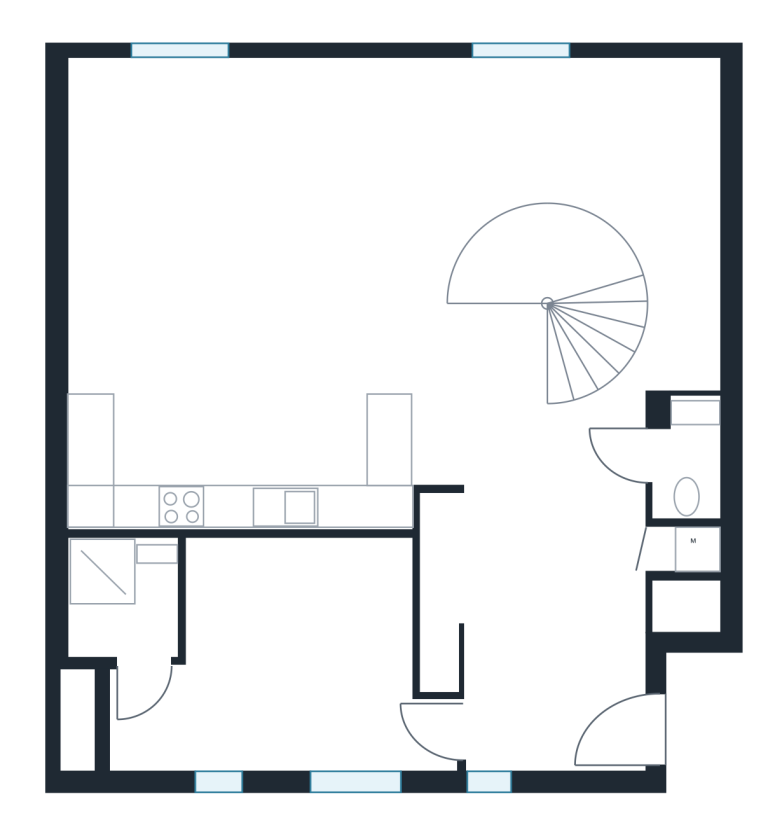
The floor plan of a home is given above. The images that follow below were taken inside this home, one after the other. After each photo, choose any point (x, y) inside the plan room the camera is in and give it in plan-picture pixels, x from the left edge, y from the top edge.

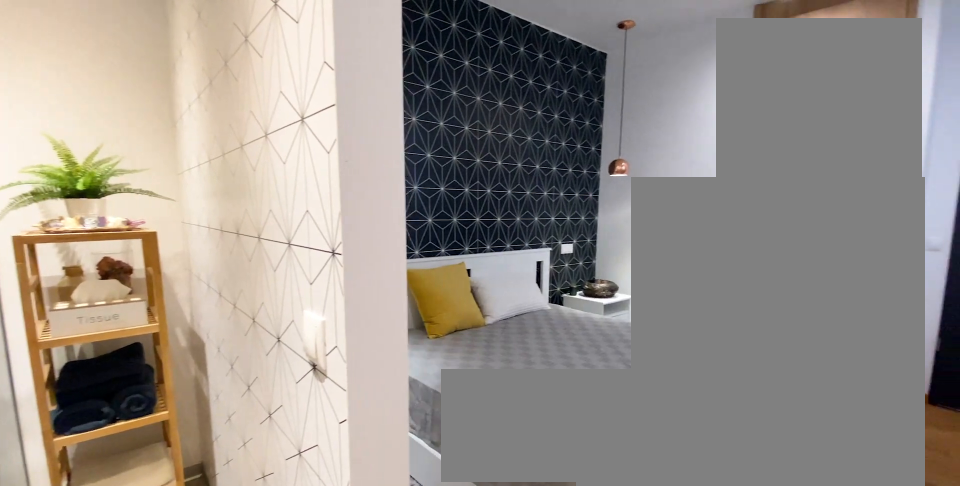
(133, 641)
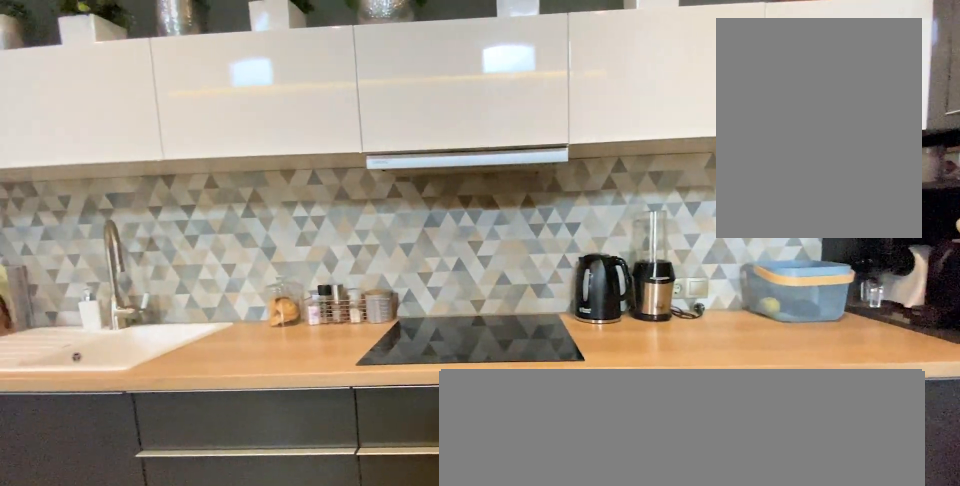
(289, 290)
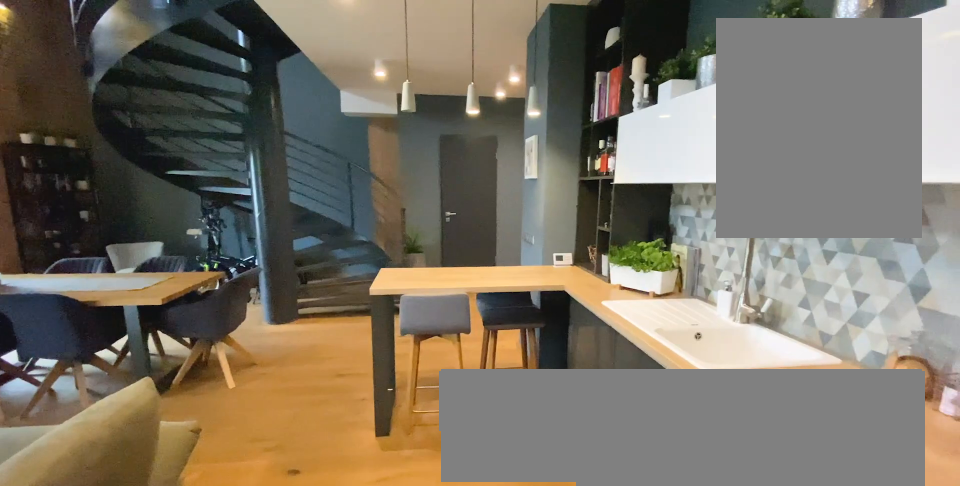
(289, 290)
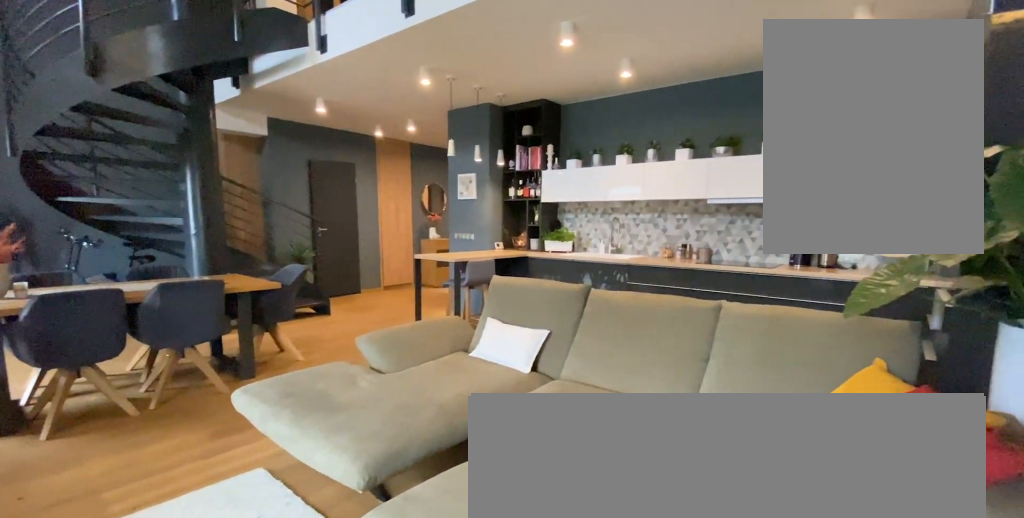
(289, 290)
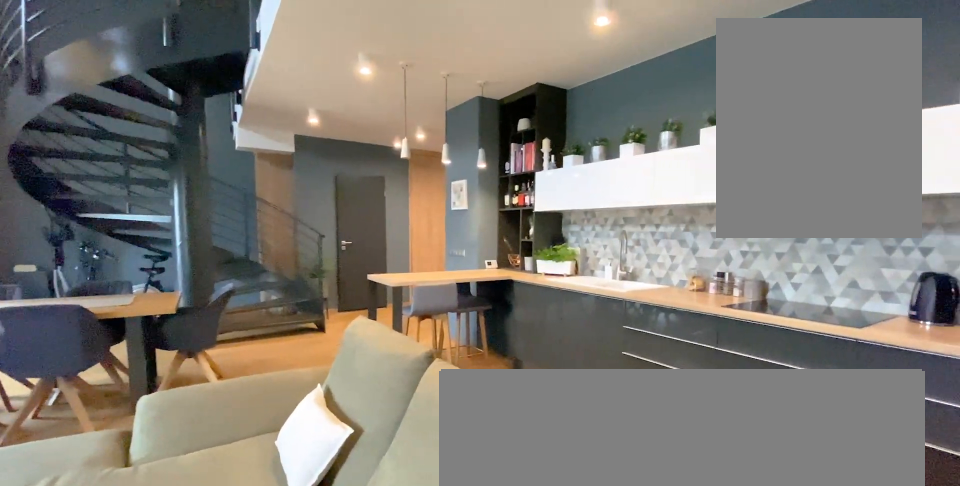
(289, 290)
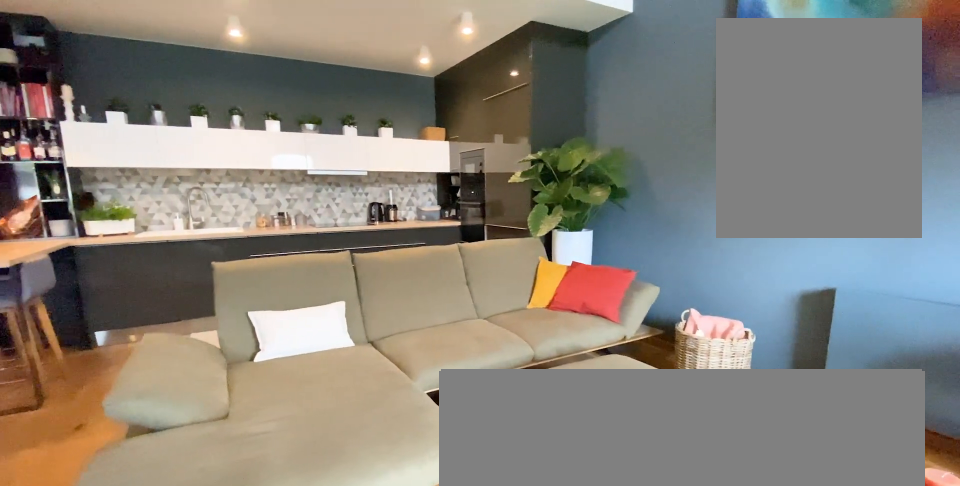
(289, 290)
